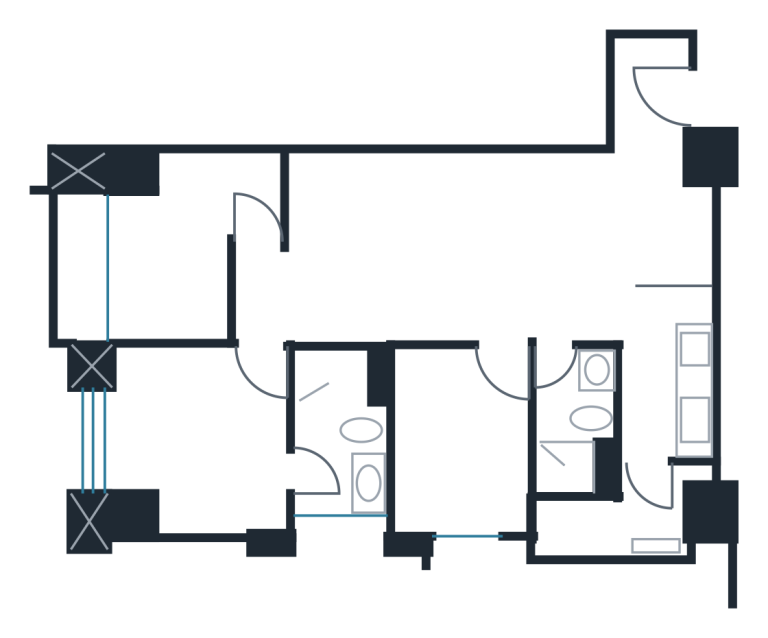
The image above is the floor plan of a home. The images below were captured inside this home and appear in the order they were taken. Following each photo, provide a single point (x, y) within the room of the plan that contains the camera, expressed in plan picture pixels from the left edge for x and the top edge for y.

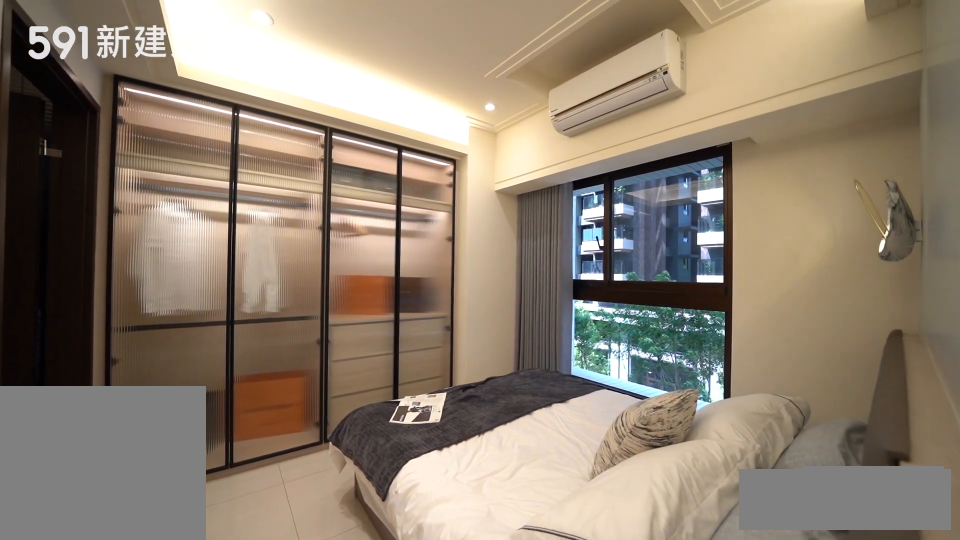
(194, 445)
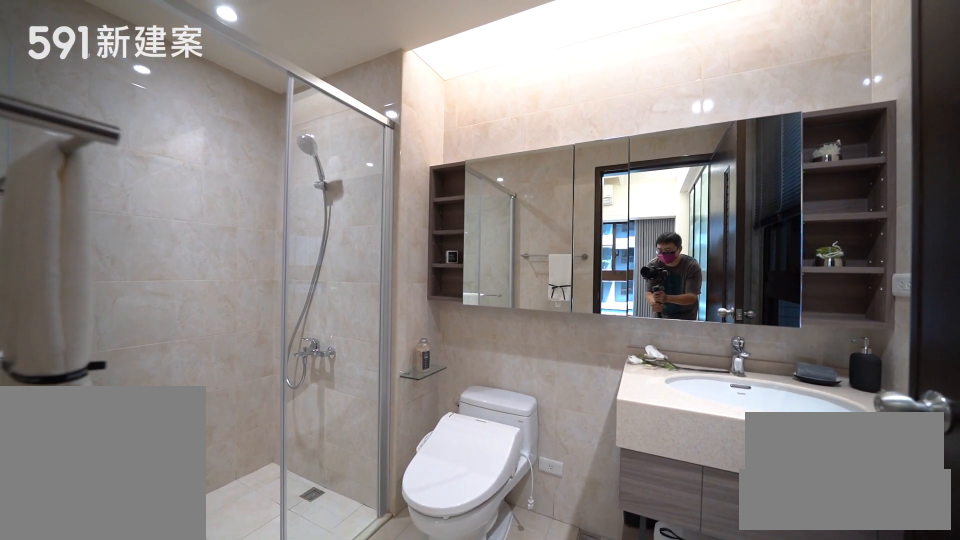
(338, 438)
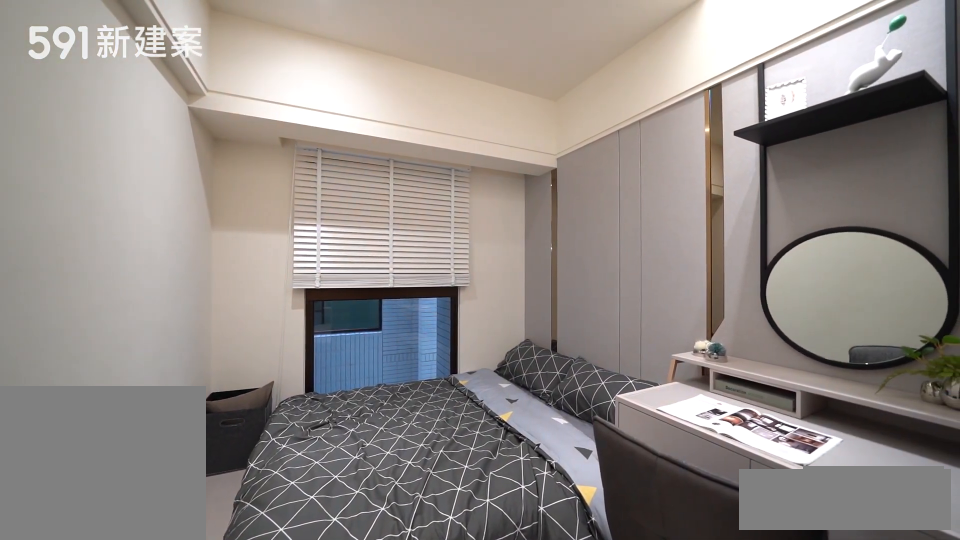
(457, 446)
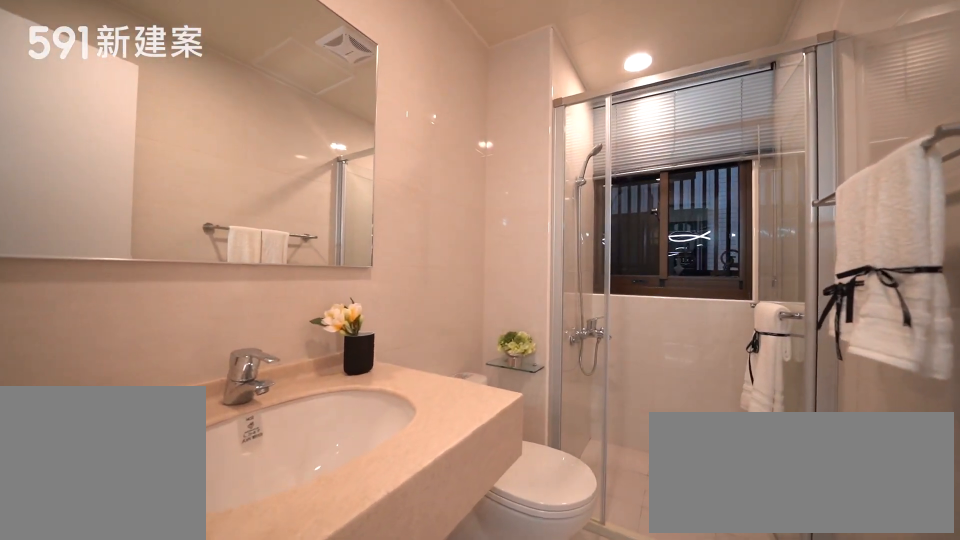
(578, 426)
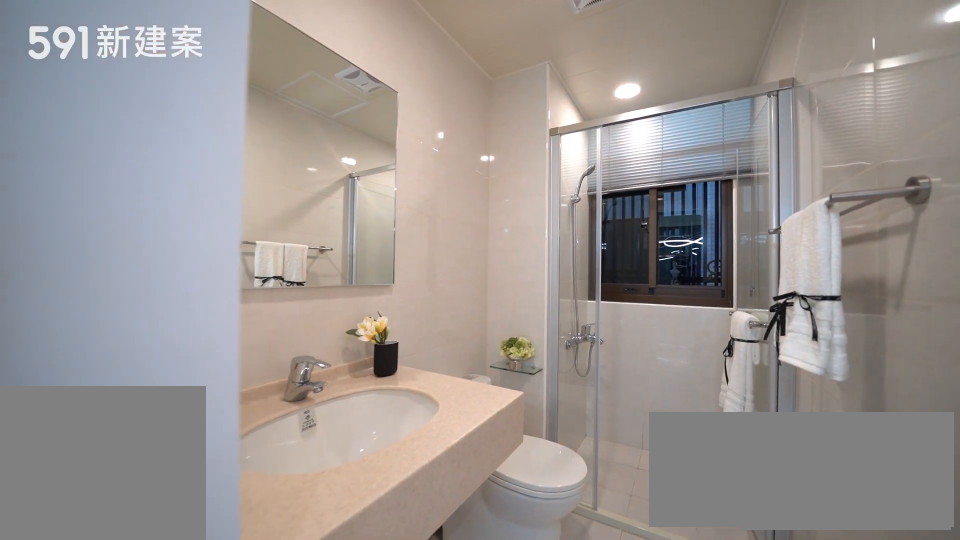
(578, 426)
